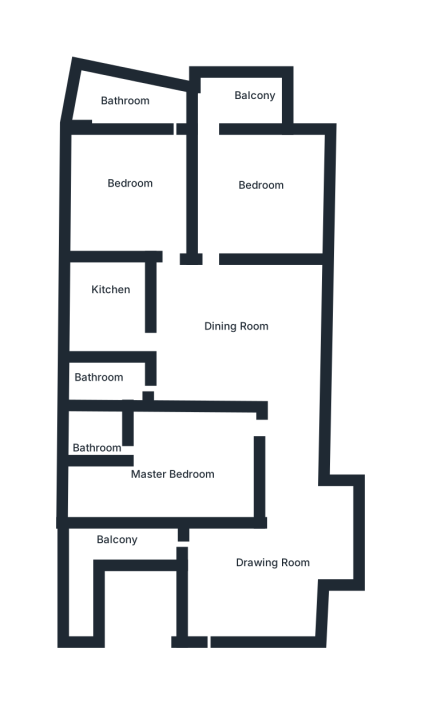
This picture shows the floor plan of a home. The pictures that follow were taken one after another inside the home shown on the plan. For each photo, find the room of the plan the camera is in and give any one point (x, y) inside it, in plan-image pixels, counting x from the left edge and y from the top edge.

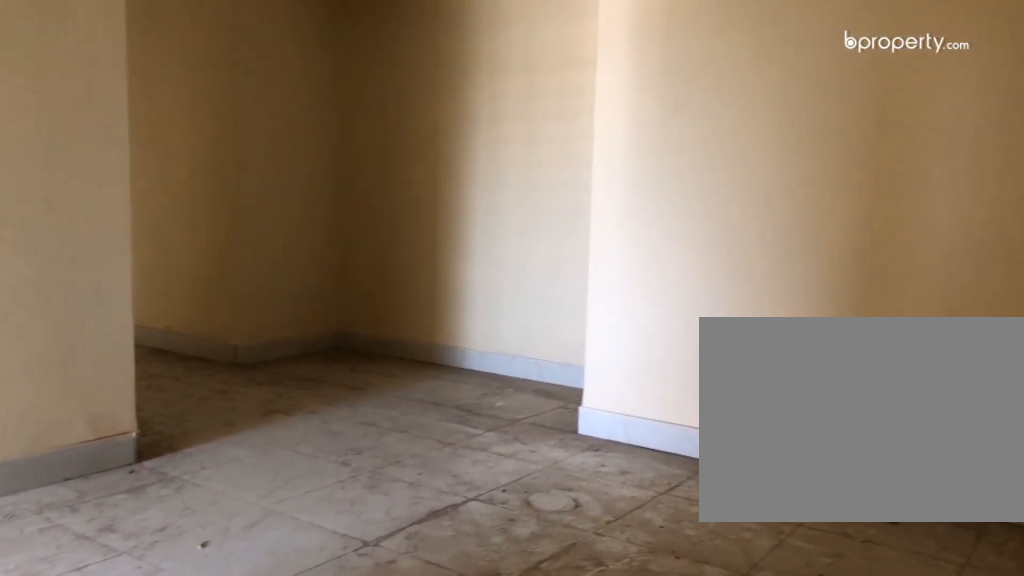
(263, 580)
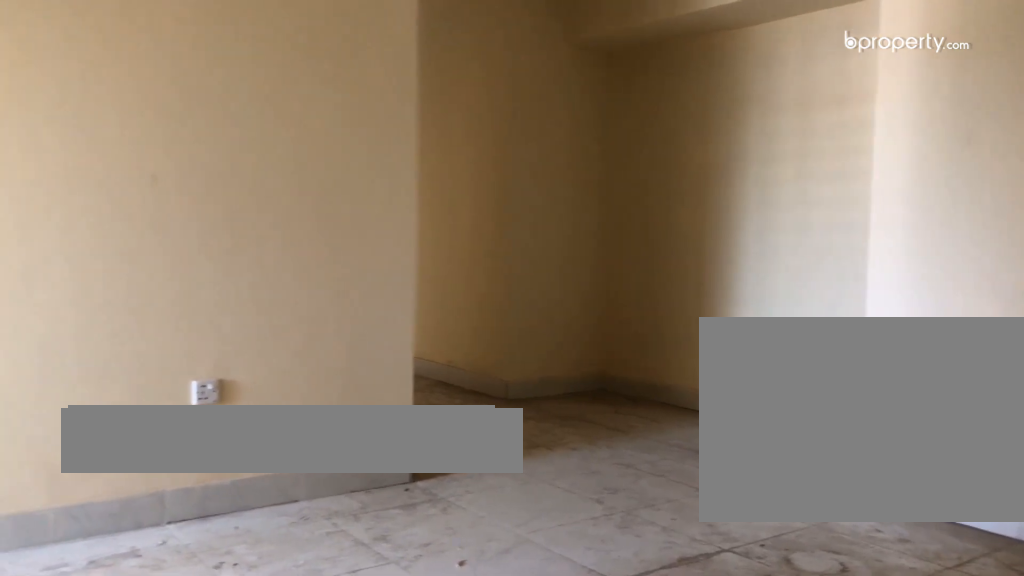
(263, 580)
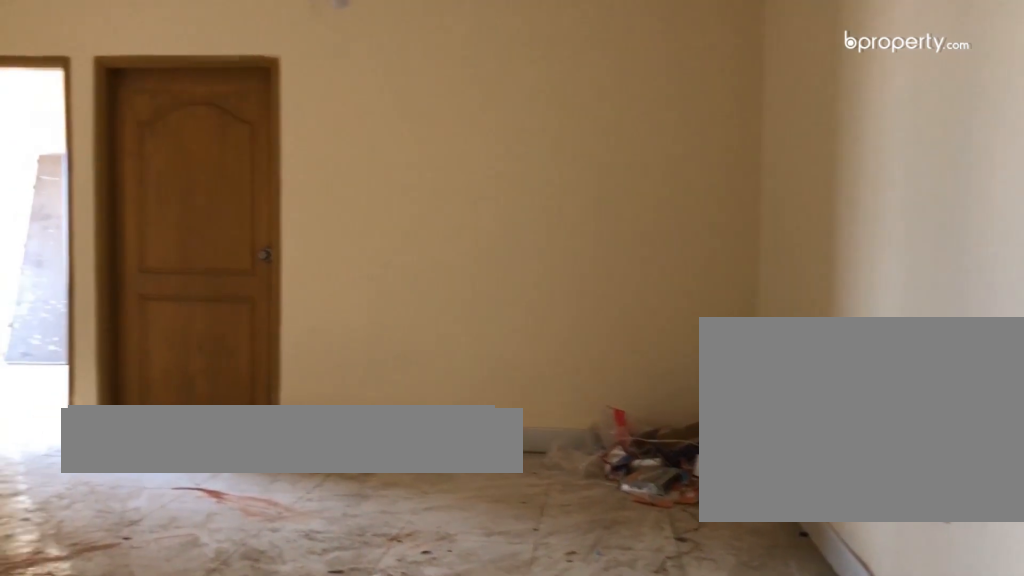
(252, 333)
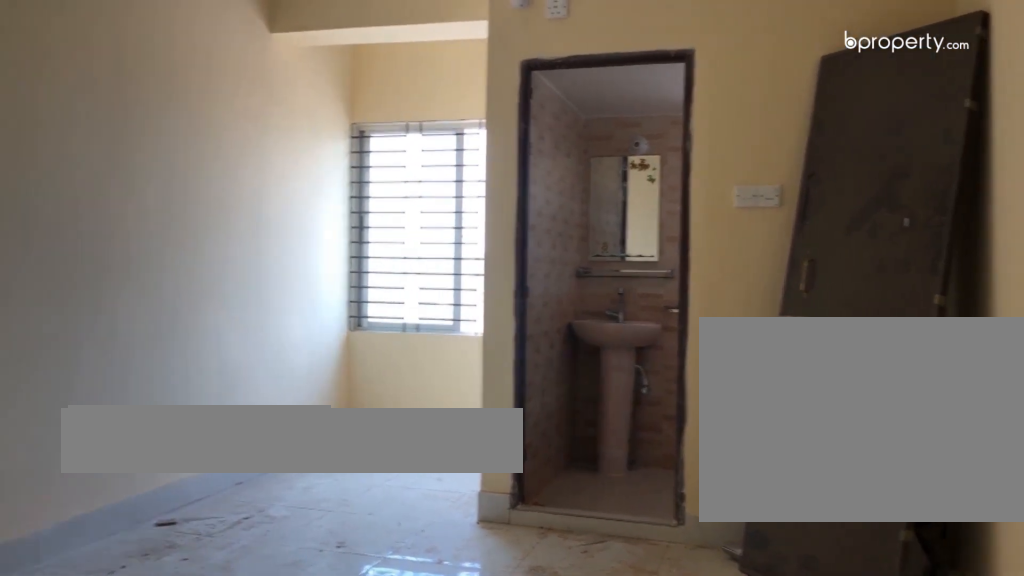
(186, 462)
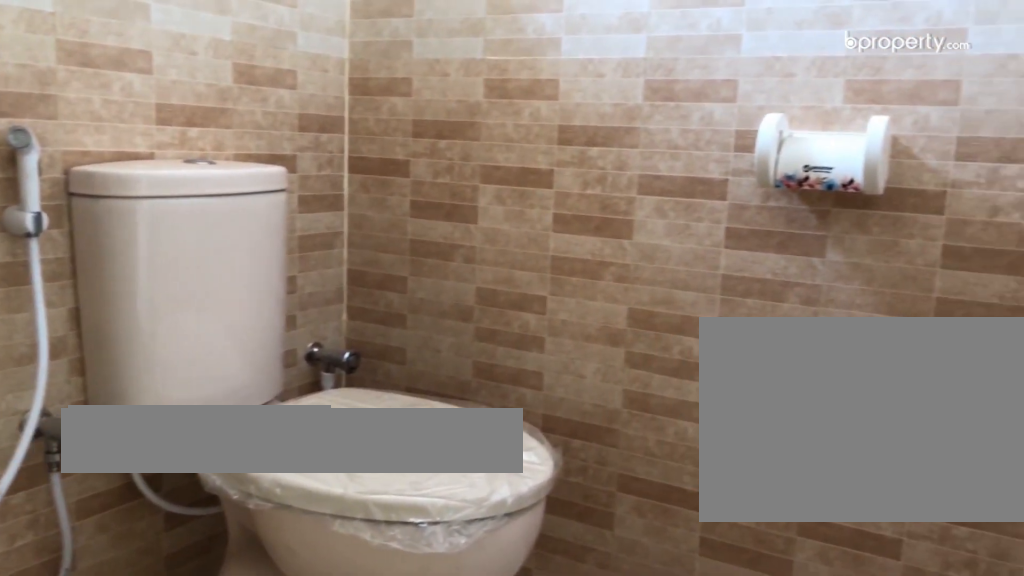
(100, 433)
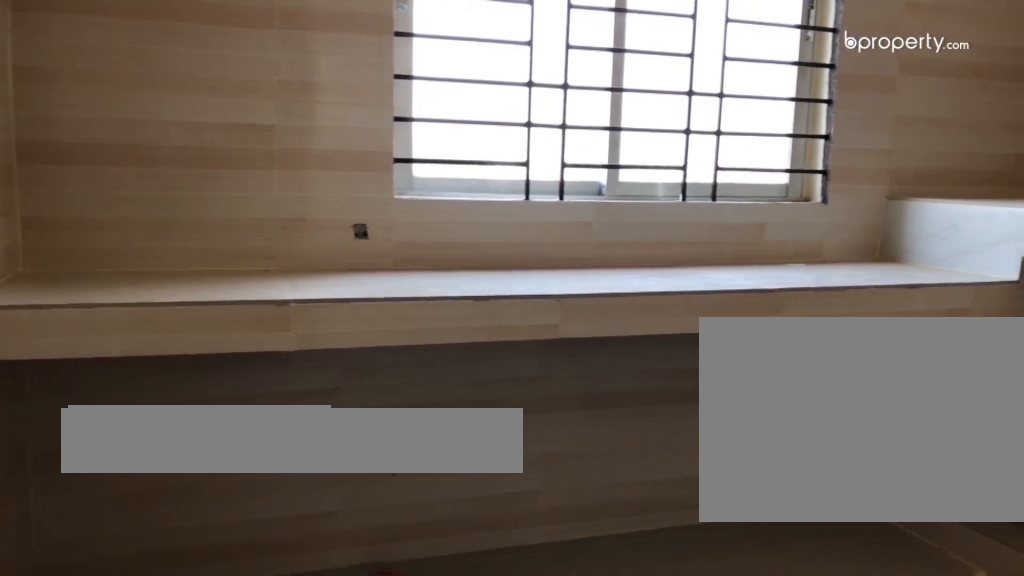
(115, 309)
